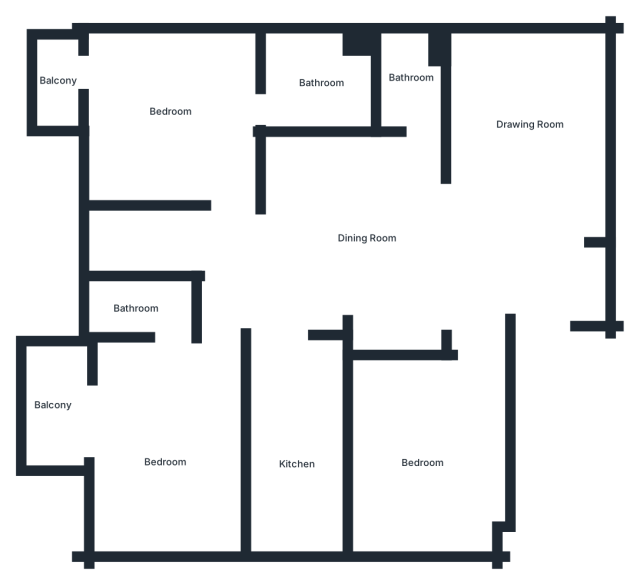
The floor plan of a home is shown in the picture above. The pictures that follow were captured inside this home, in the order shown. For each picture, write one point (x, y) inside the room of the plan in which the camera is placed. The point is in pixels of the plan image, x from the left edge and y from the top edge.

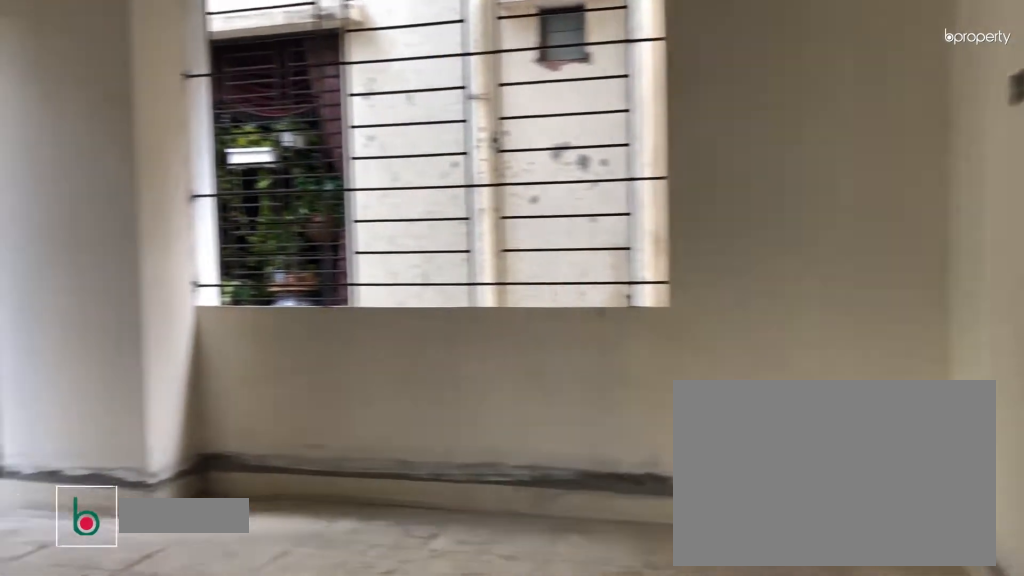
(165, 113)
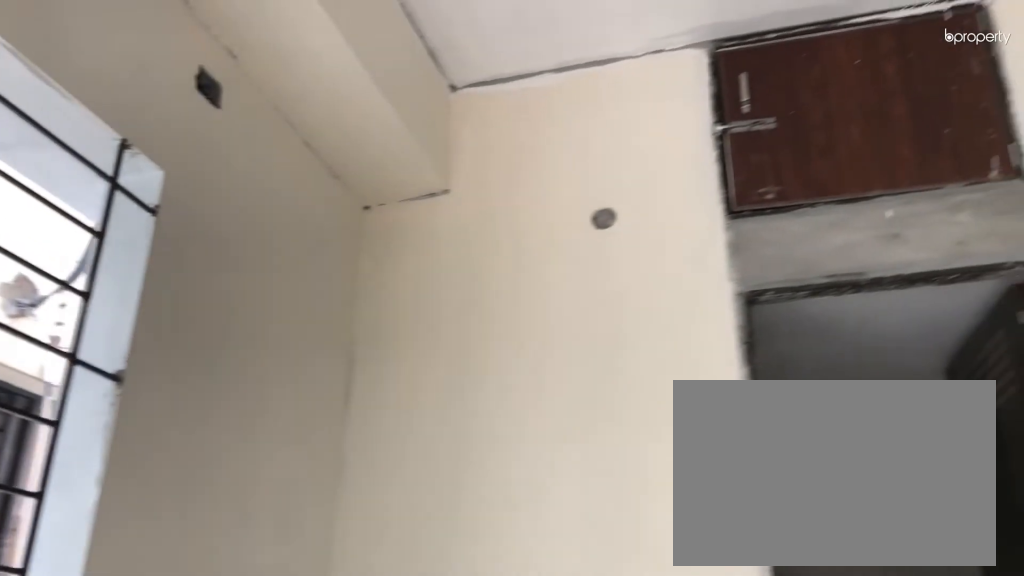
(165, 113)
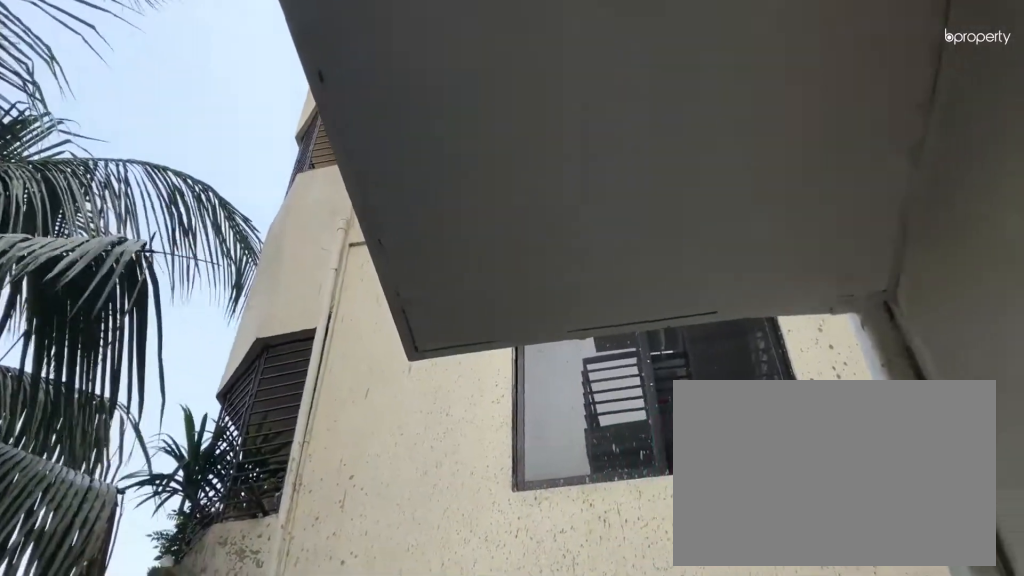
(57, 90)
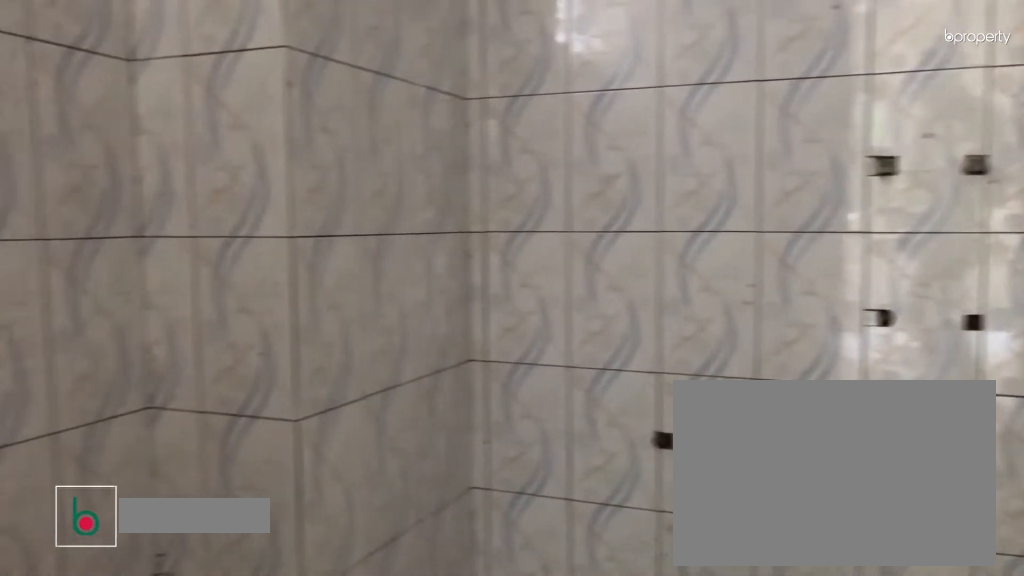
(316, 86)
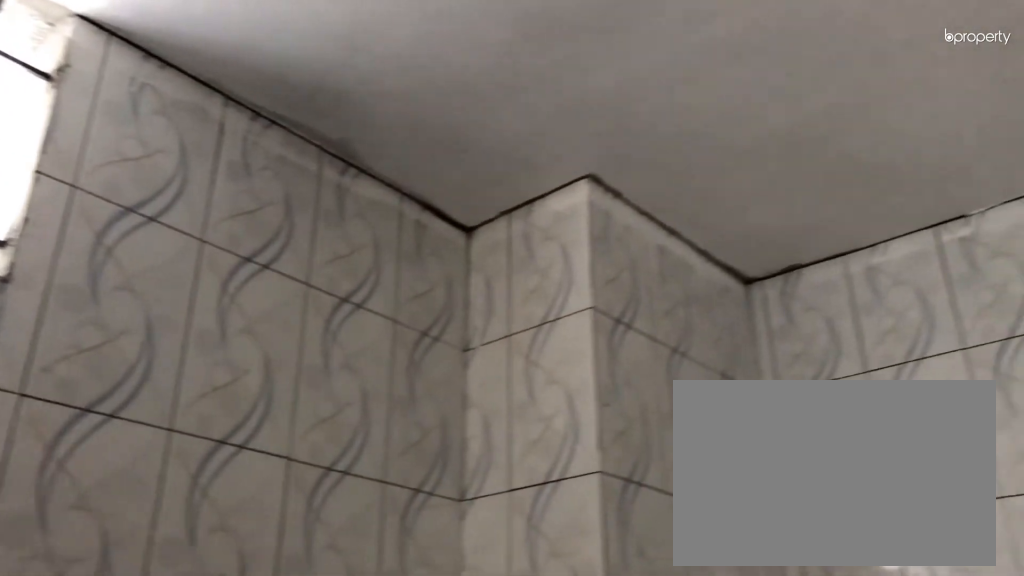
(316, 86)
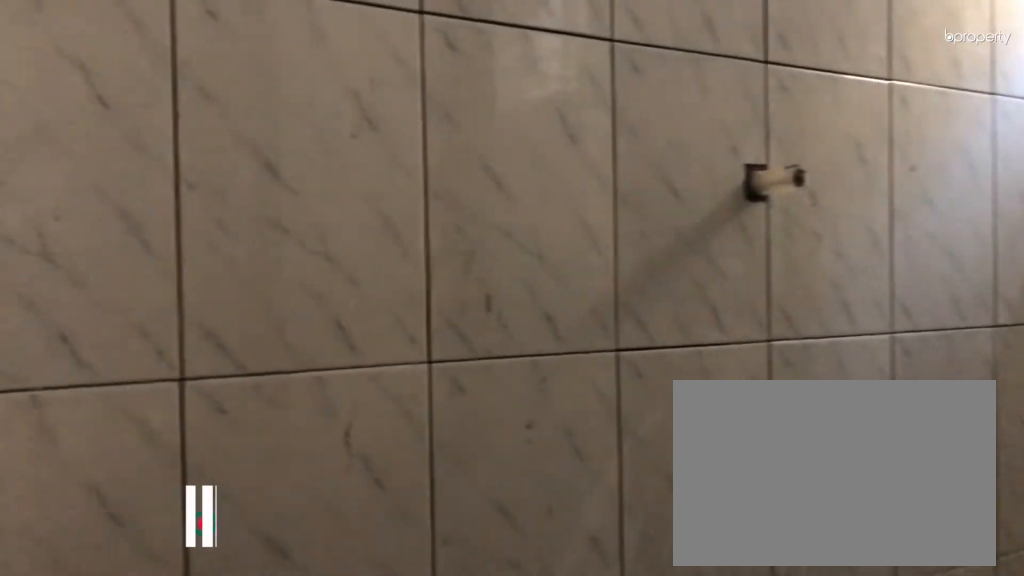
(407, 82)
